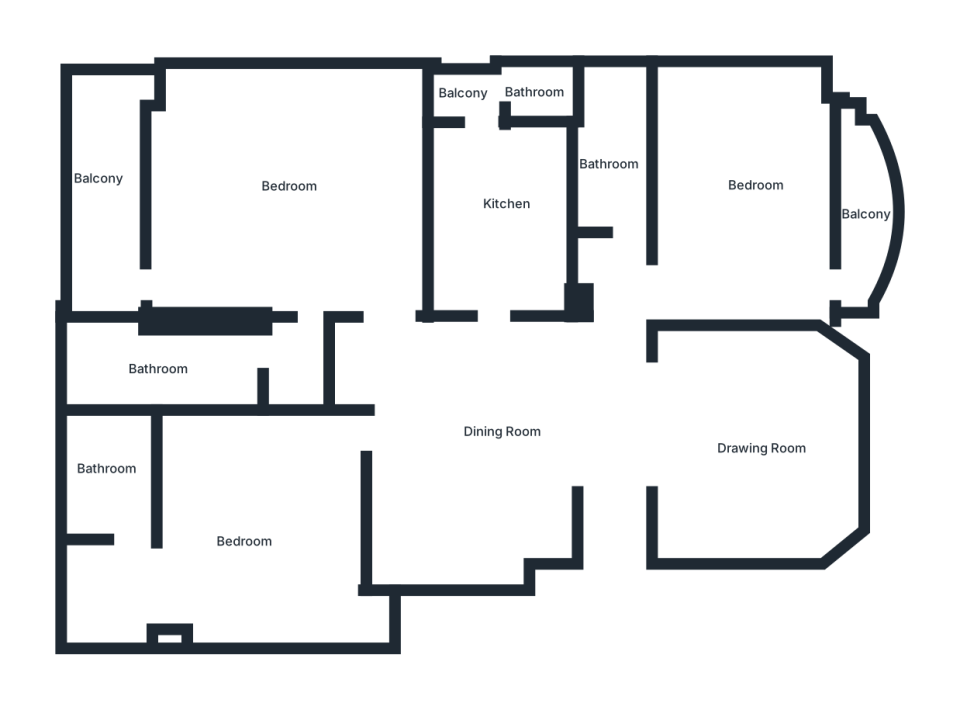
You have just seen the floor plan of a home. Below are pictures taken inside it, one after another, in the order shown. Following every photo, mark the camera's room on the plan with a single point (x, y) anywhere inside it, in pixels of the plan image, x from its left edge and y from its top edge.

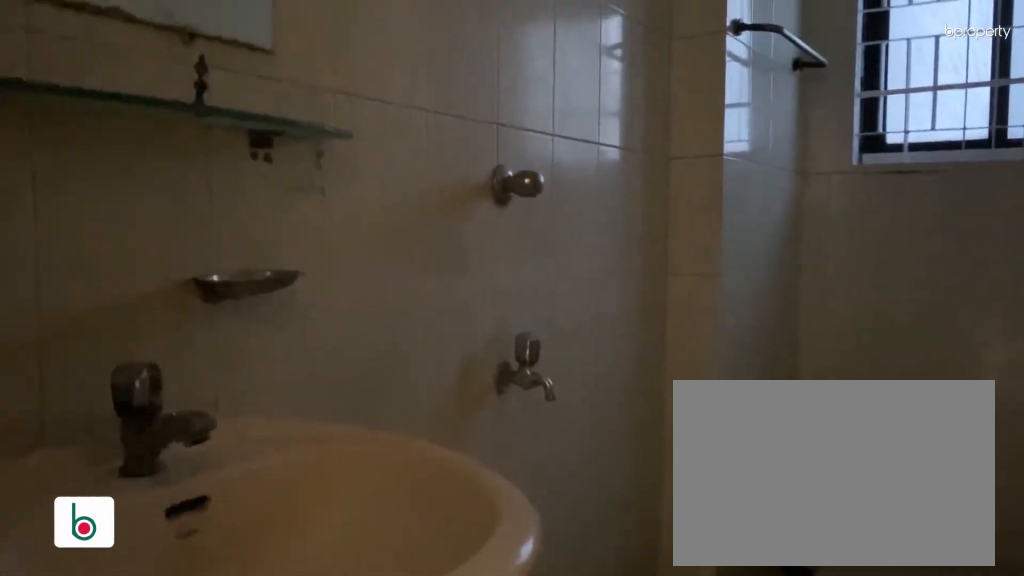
(605, 179)
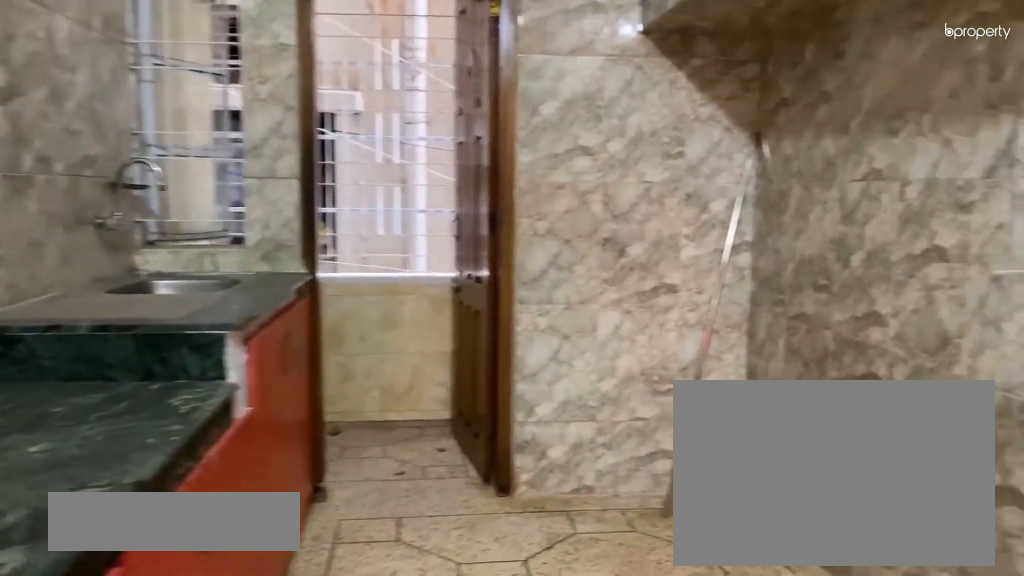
(486, 266)
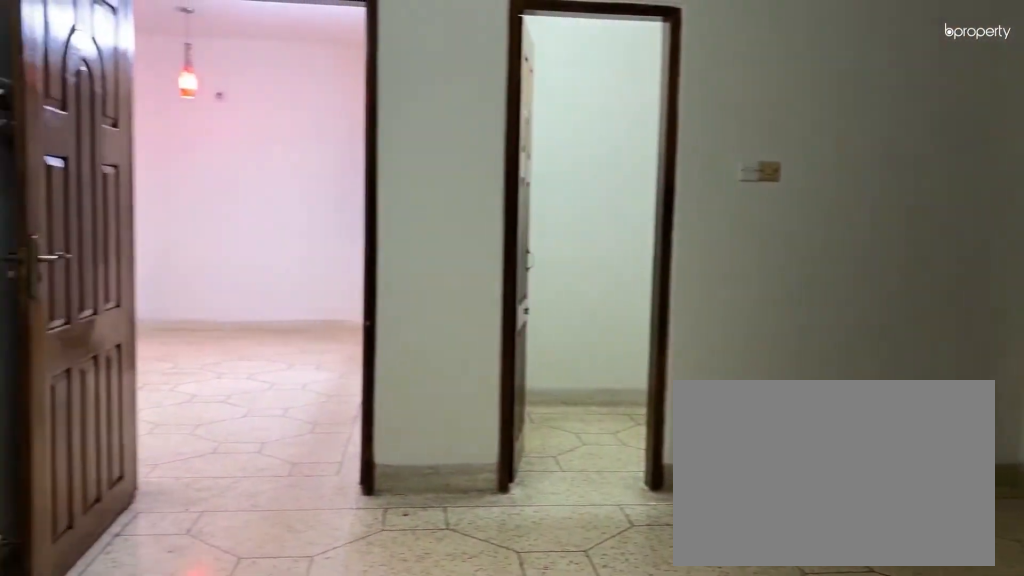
(288, 189)
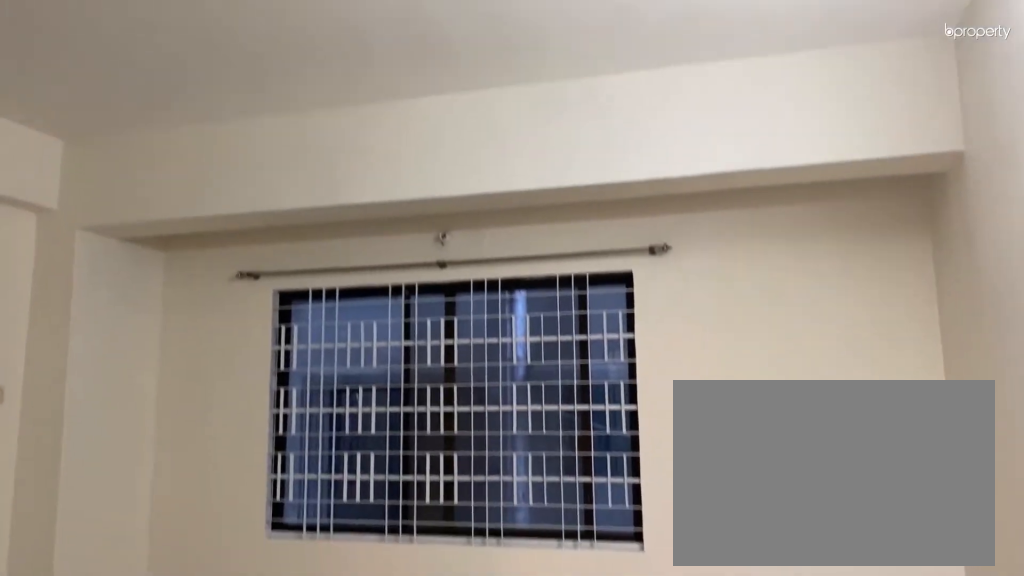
(288, 189)
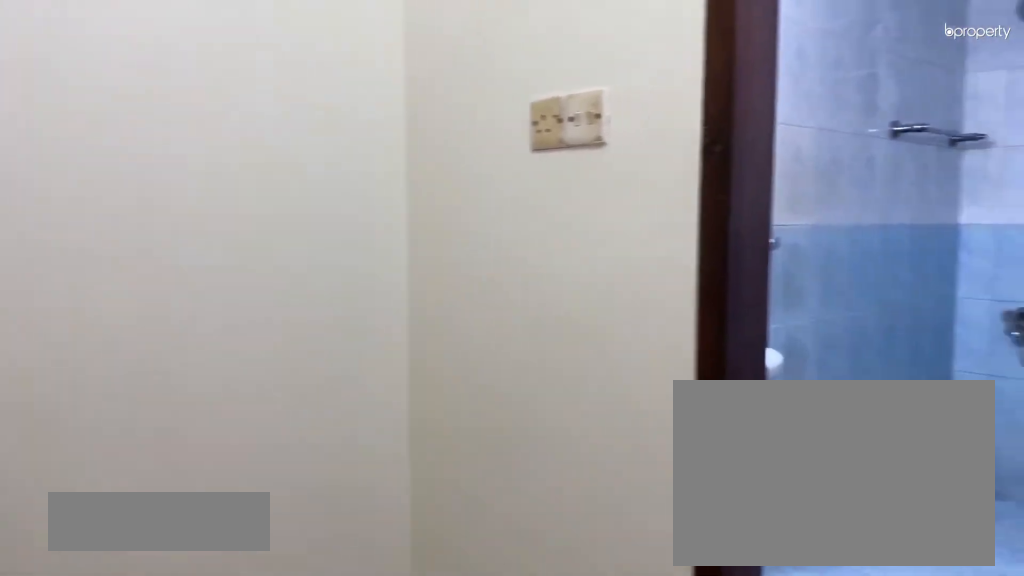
(286, 361)
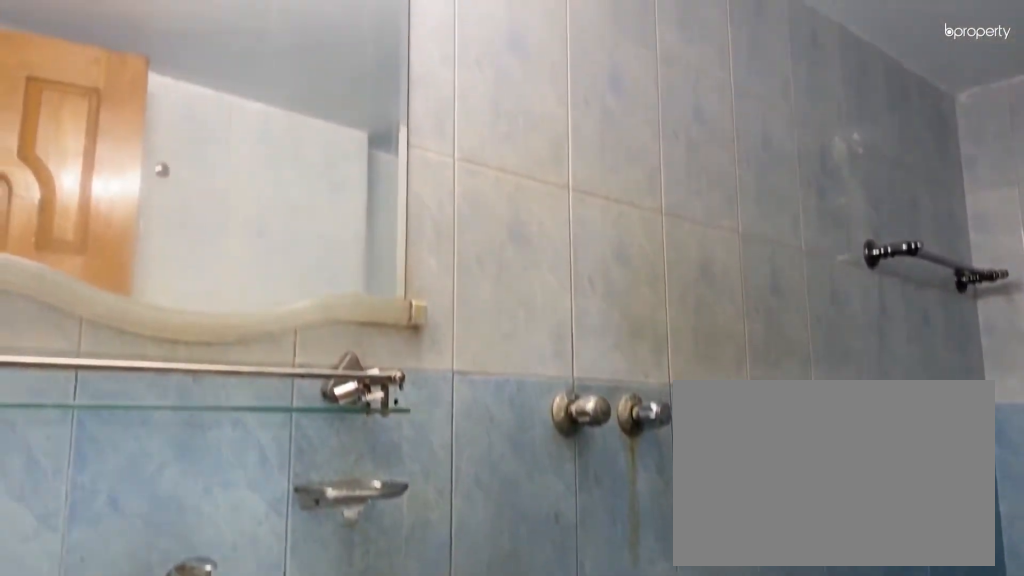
(166, 367)
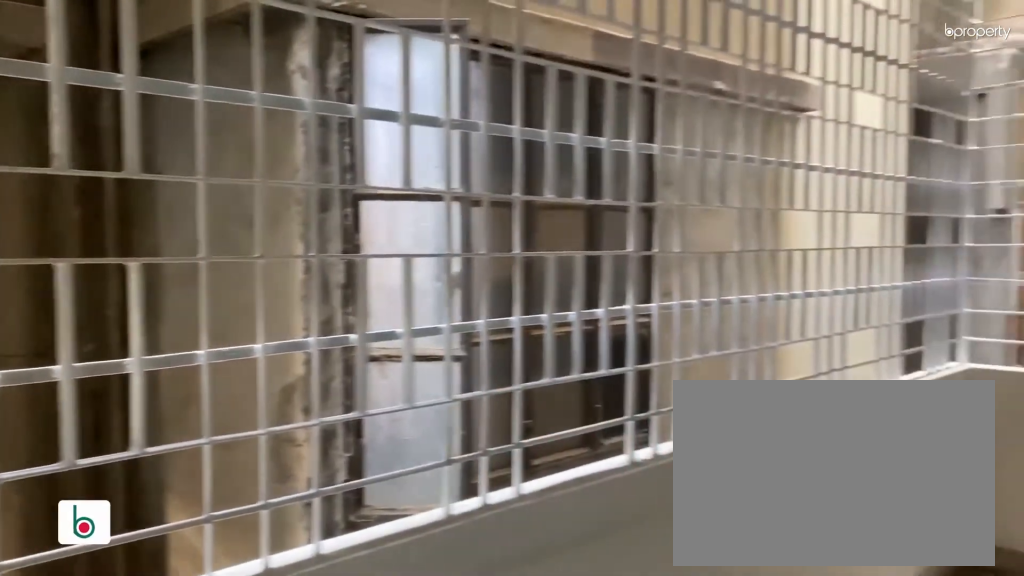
(102, 172)
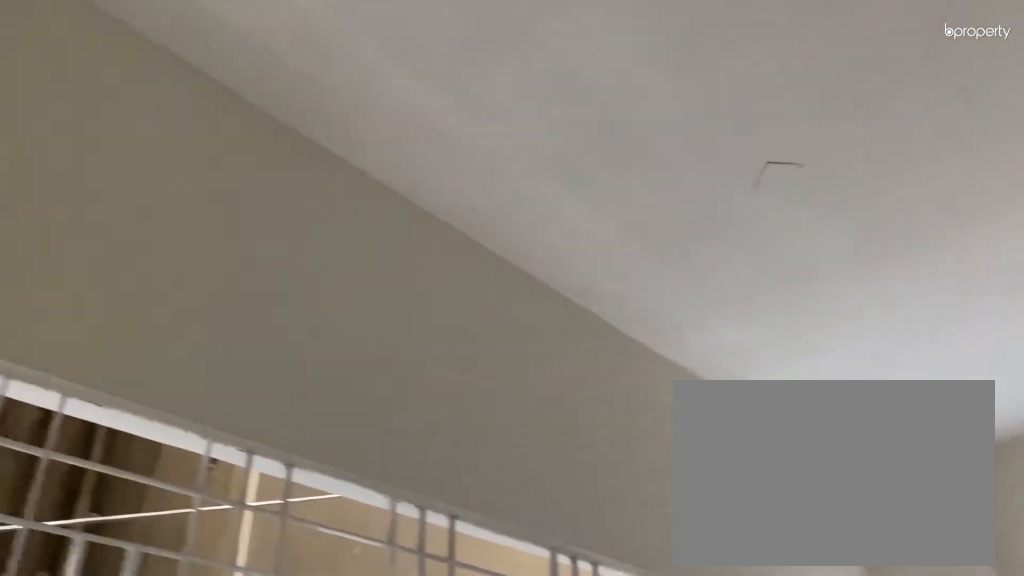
(102, 172)
